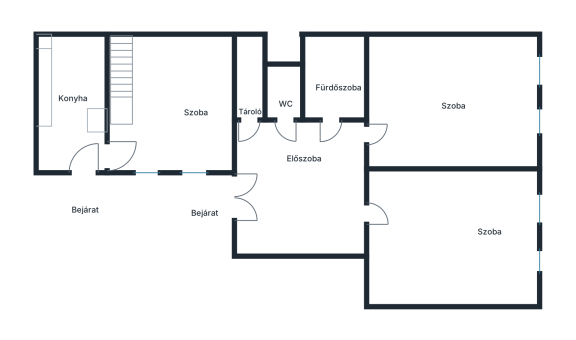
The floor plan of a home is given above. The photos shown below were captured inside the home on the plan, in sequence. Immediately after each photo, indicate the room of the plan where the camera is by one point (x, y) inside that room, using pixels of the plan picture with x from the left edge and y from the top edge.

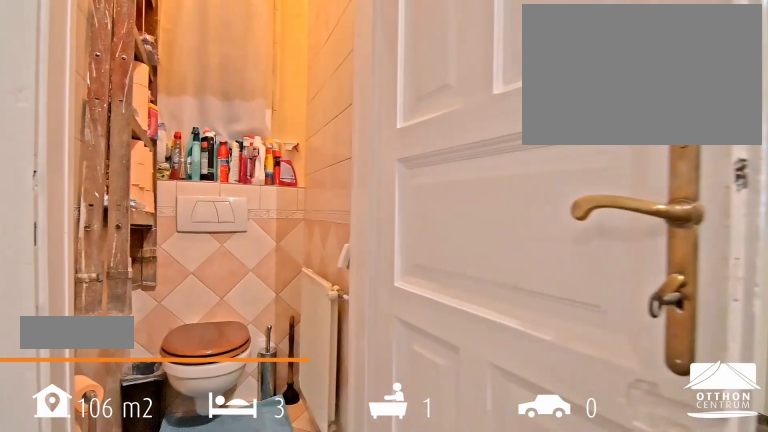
(302, 191)
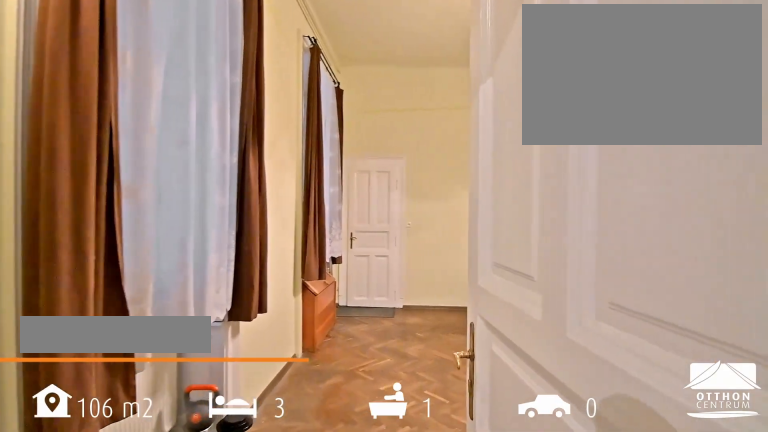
(171, 105)
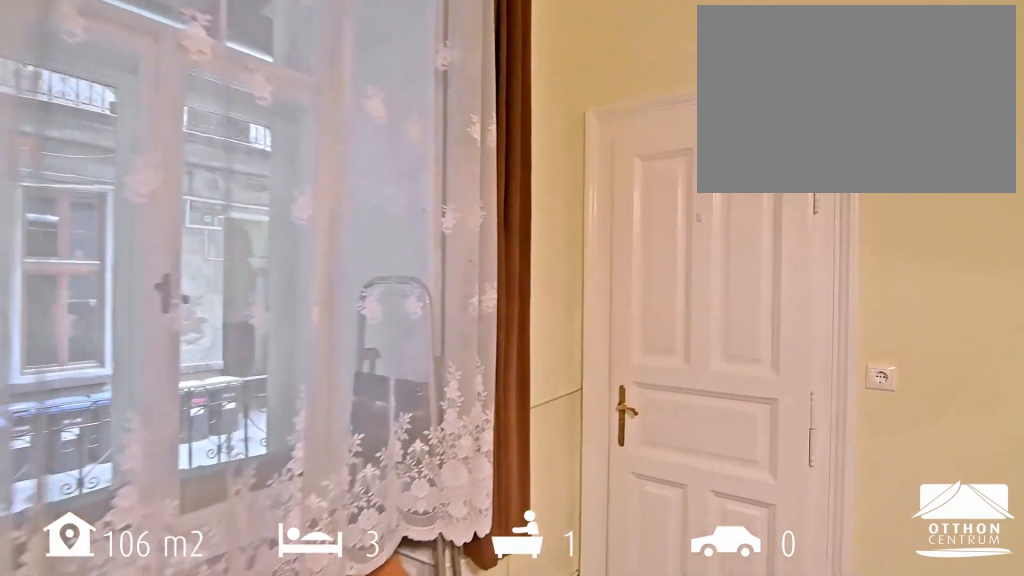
(171, 105)
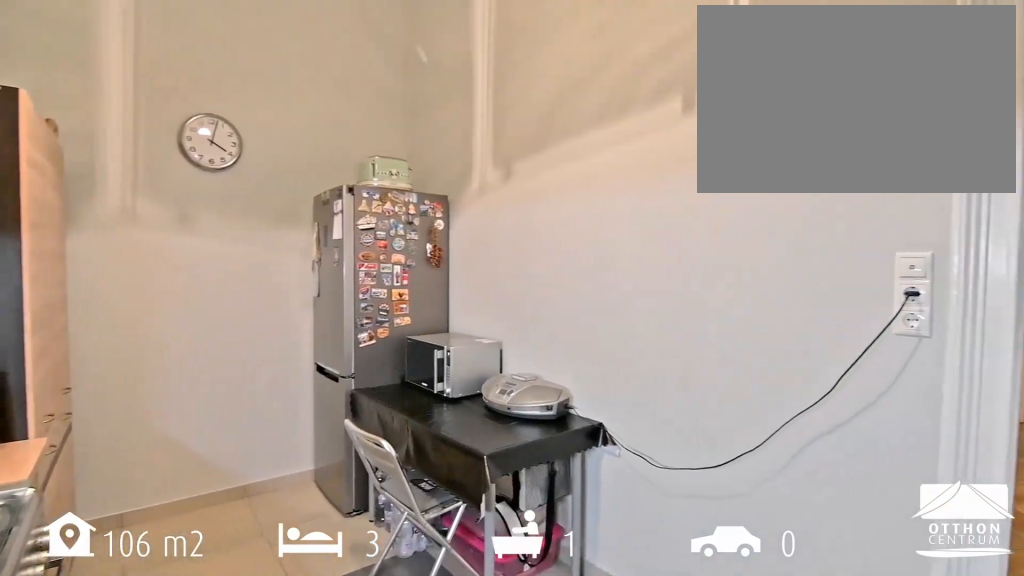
(72, 105)
